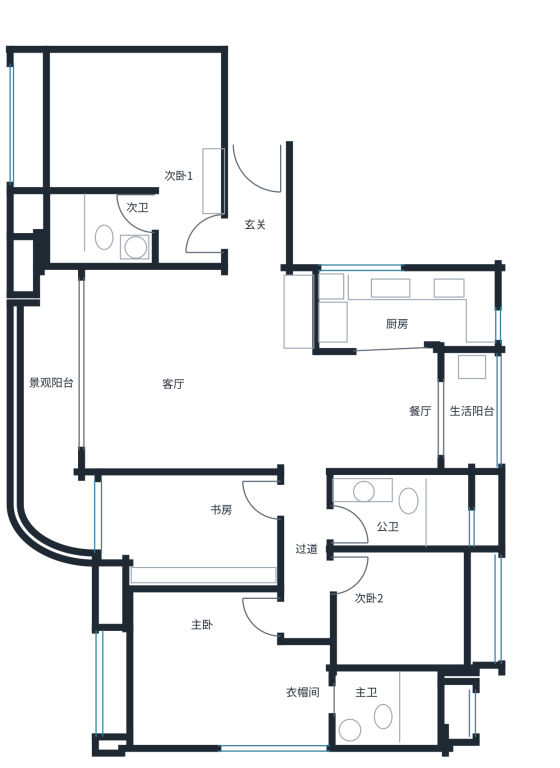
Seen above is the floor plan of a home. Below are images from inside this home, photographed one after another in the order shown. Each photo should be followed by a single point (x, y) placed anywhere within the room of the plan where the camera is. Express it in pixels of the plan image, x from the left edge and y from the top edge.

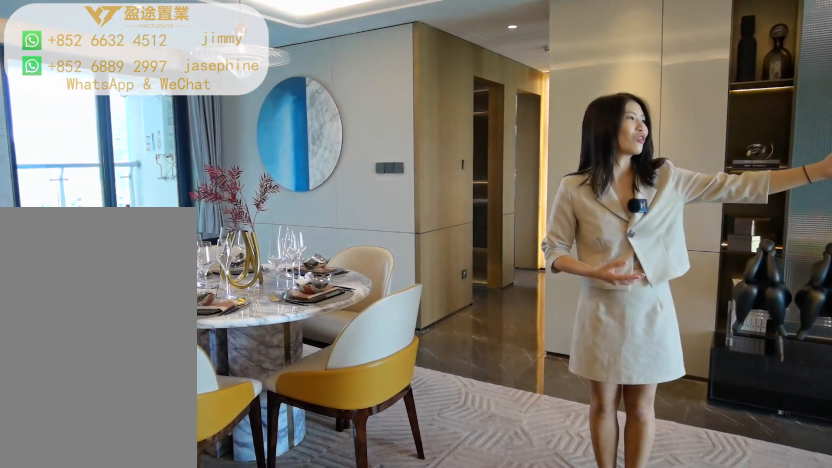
(184, 376)
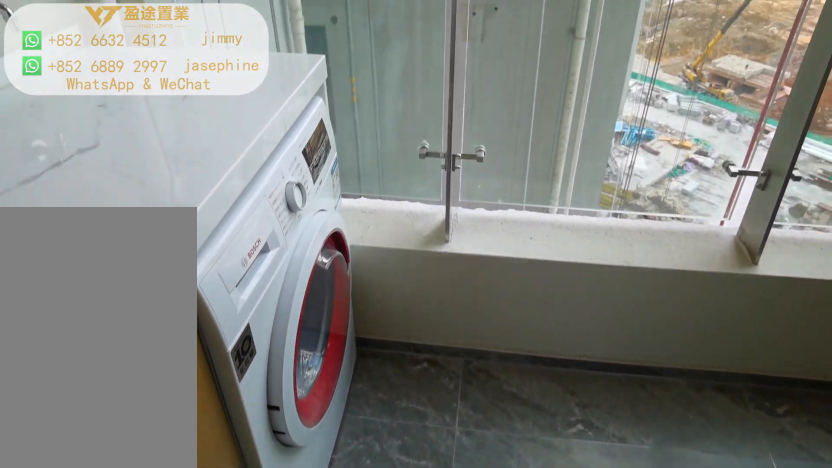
(471, 409)
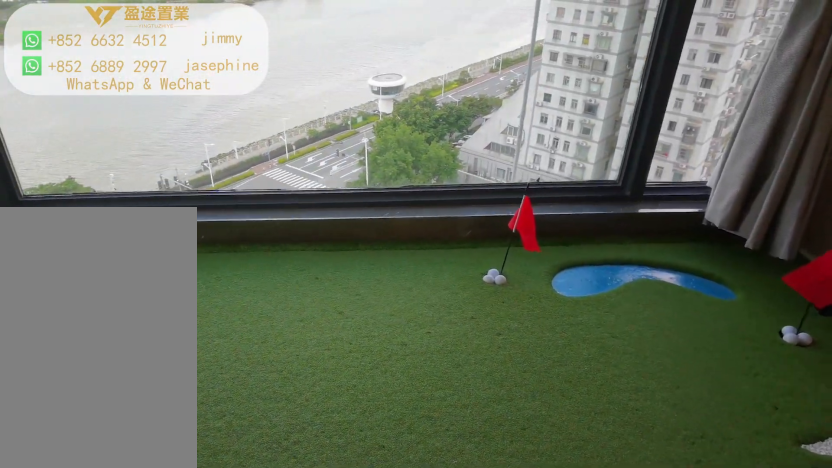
(46, 417)
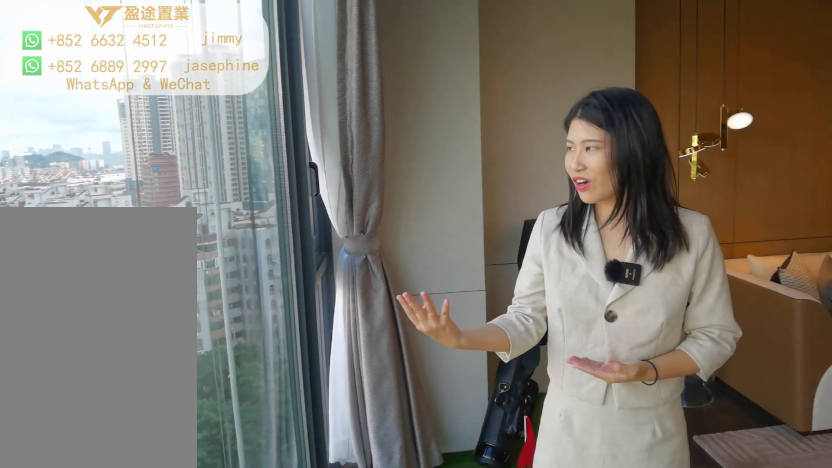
(46, 417)
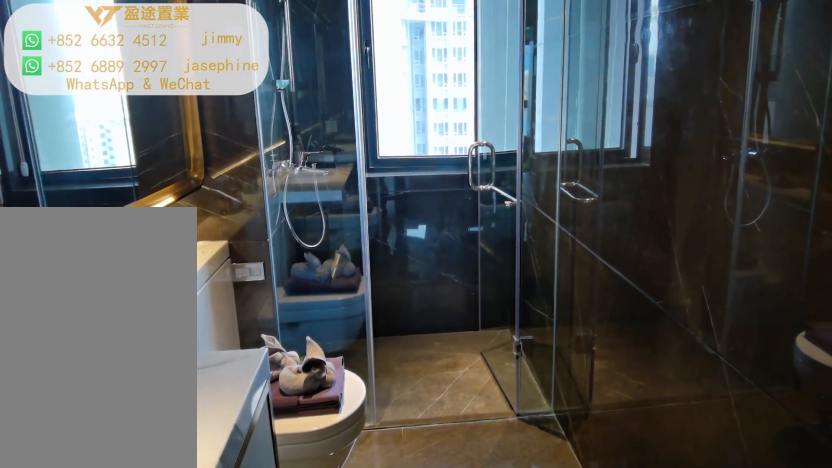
(401, 514)
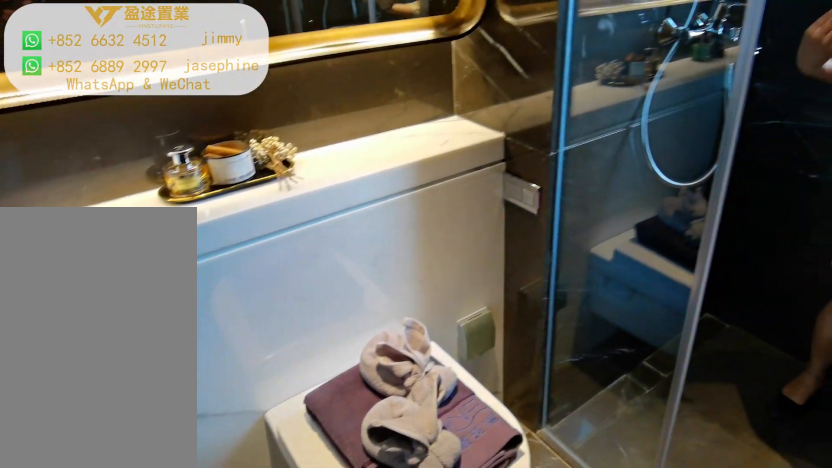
(401, 514)
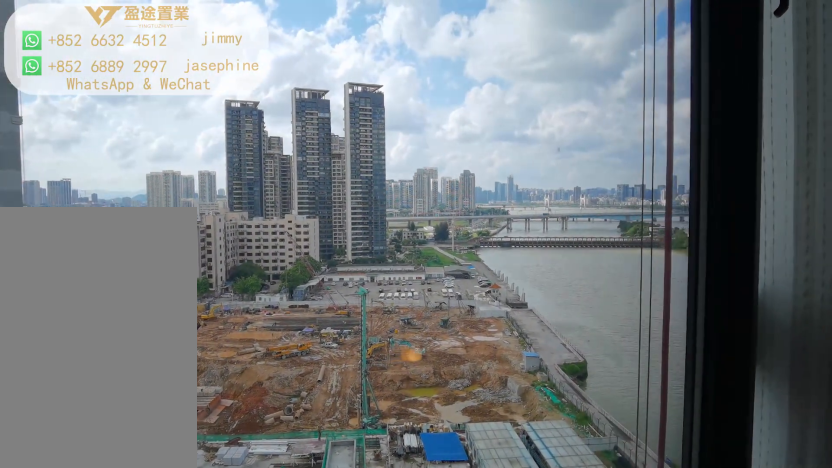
(414, 611)
